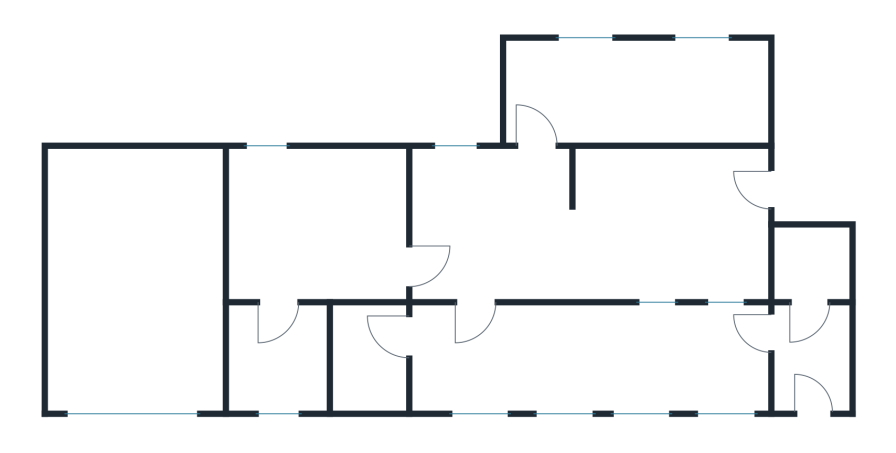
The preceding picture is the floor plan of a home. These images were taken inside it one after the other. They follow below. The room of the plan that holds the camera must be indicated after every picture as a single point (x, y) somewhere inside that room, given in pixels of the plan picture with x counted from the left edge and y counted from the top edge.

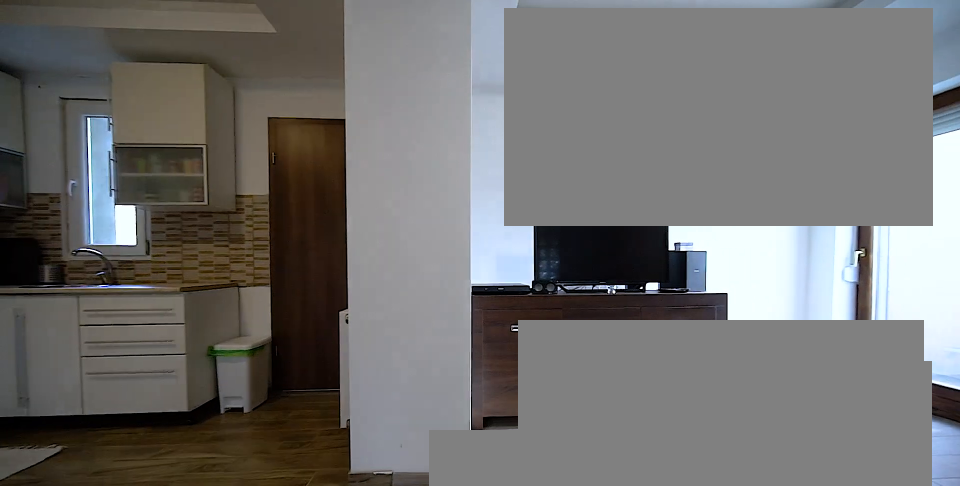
(583, 248)
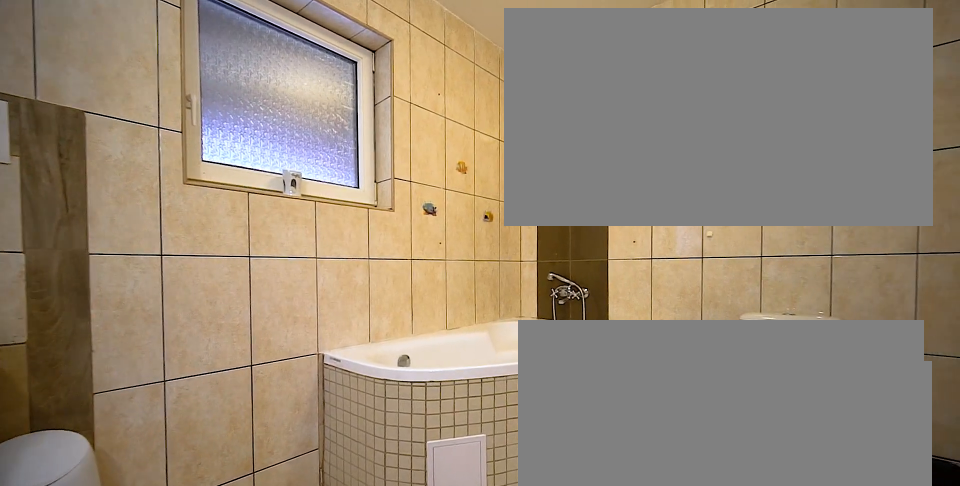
(638, 93)
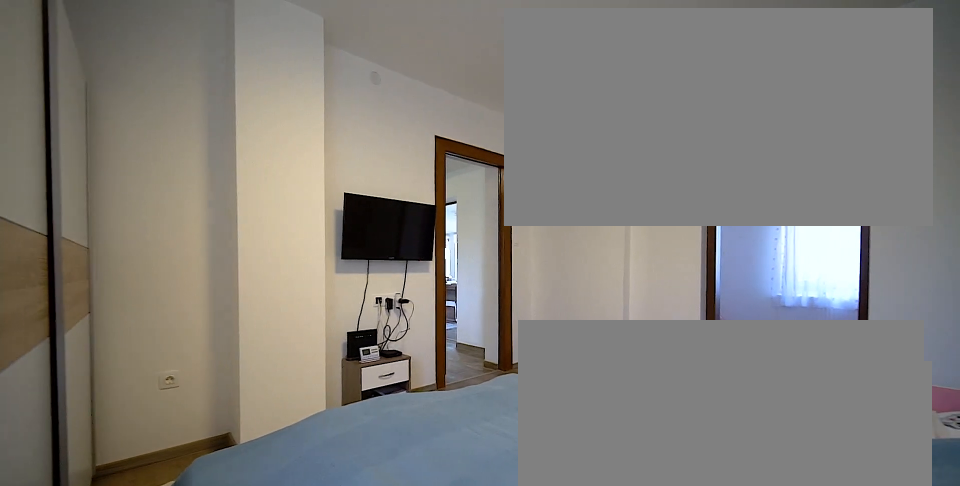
(321, 229)
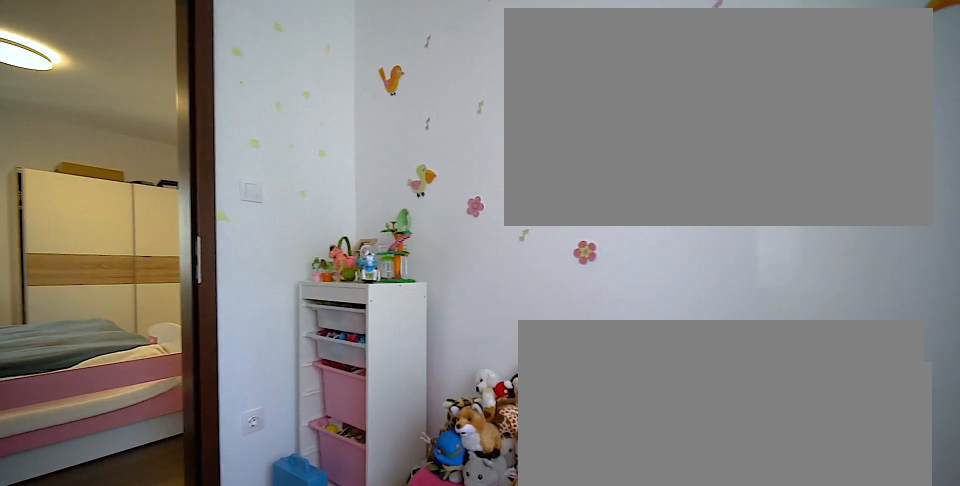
(279, 360)
